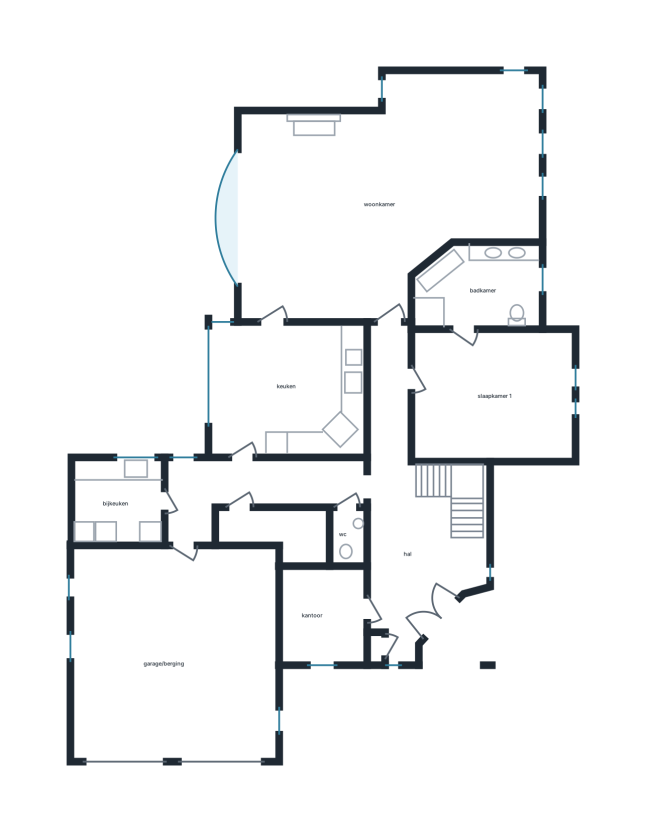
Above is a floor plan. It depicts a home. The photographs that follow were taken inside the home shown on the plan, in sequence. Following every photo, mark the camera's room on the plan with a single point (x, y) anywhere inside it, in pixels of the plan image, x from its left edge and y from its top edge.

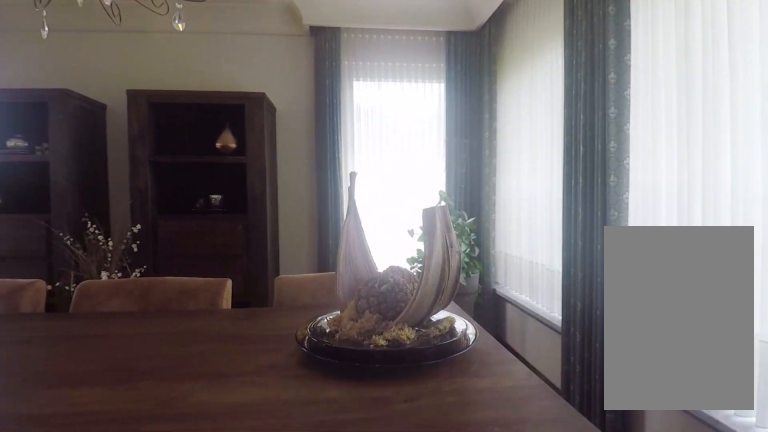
(376, 194)
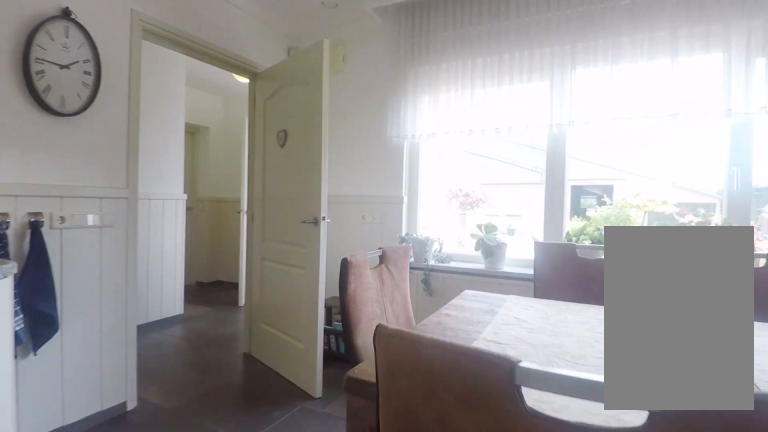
(288, 388)
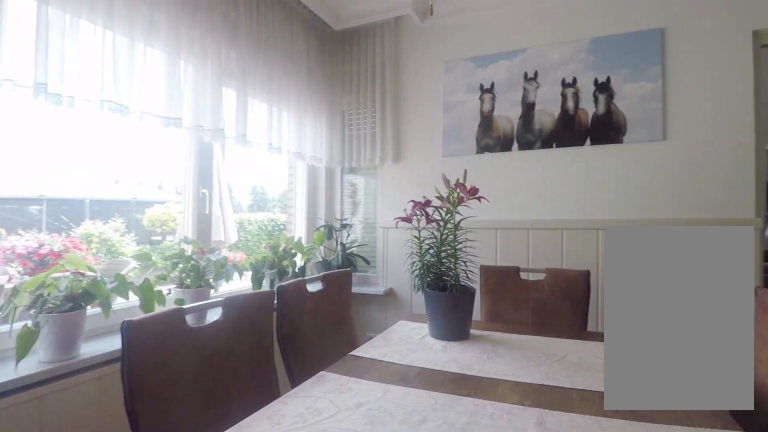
(288, 388)
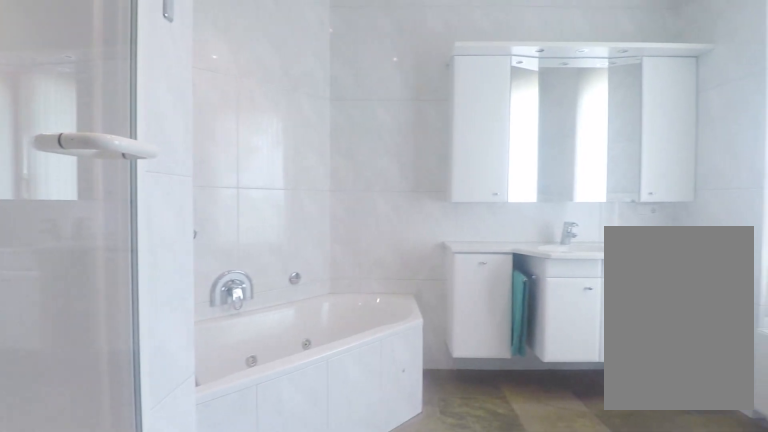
(479, 287)
